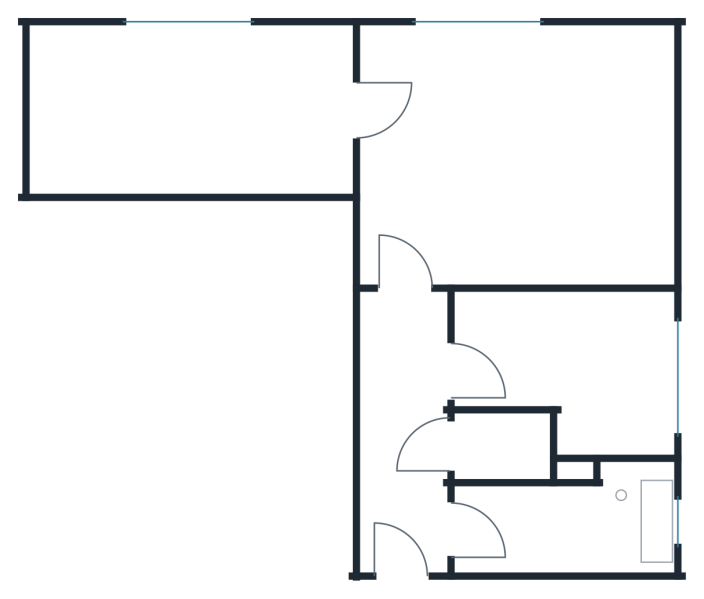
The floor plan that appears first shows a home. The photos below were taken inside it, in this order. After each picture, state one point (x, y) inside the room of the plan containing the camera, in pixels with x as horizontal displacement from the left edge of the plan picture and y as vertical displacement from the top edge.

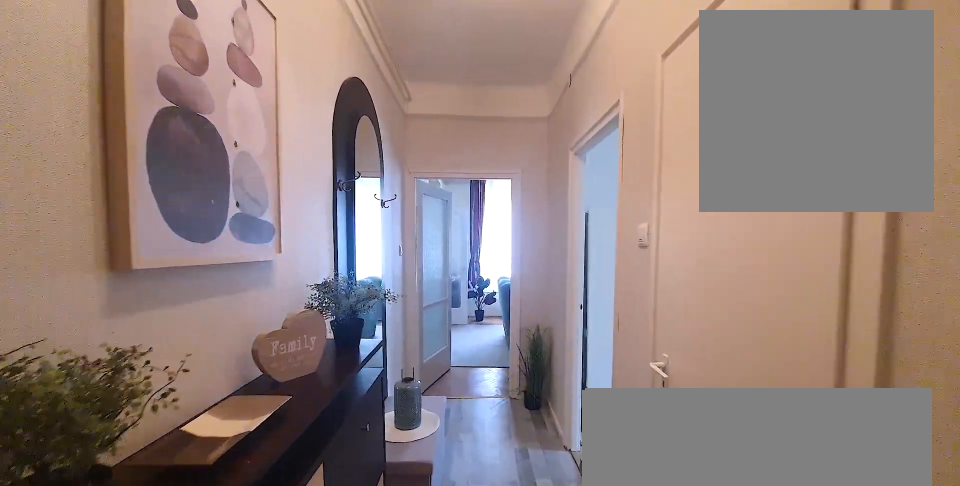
(412, 446)
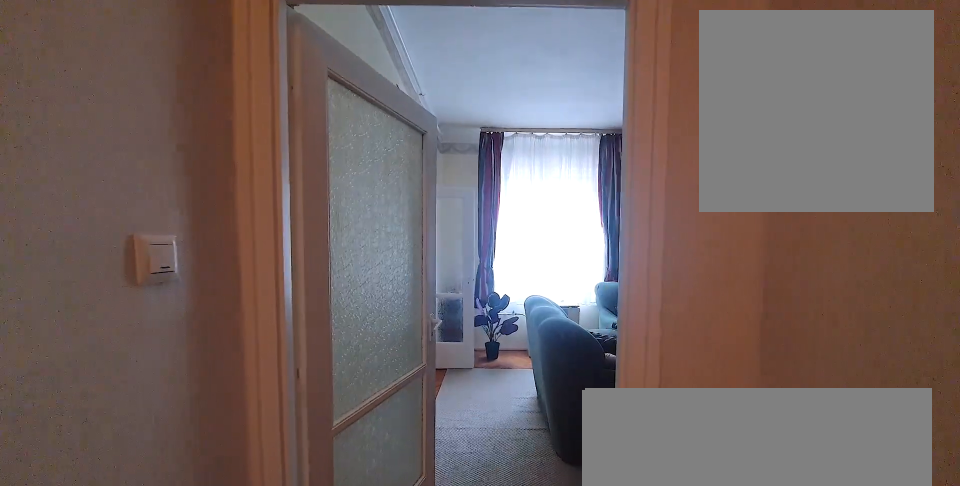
(412, 446)
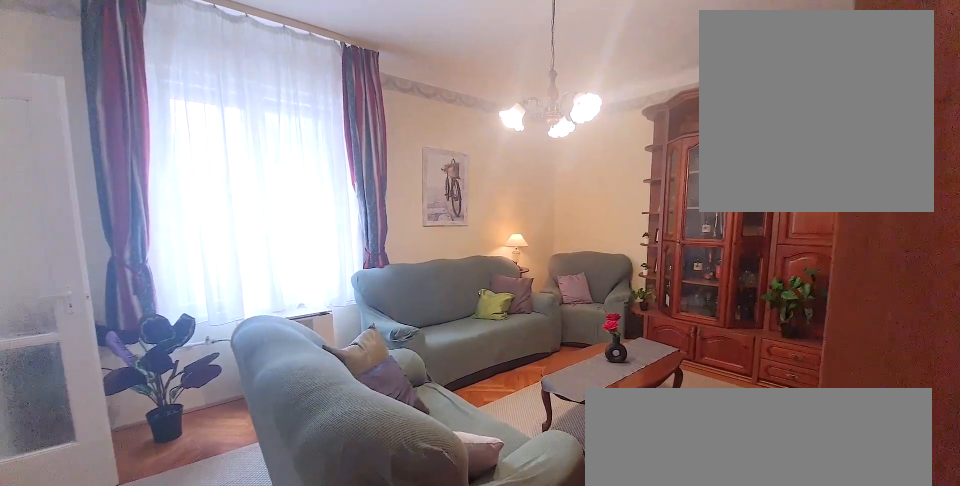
(525, 167)
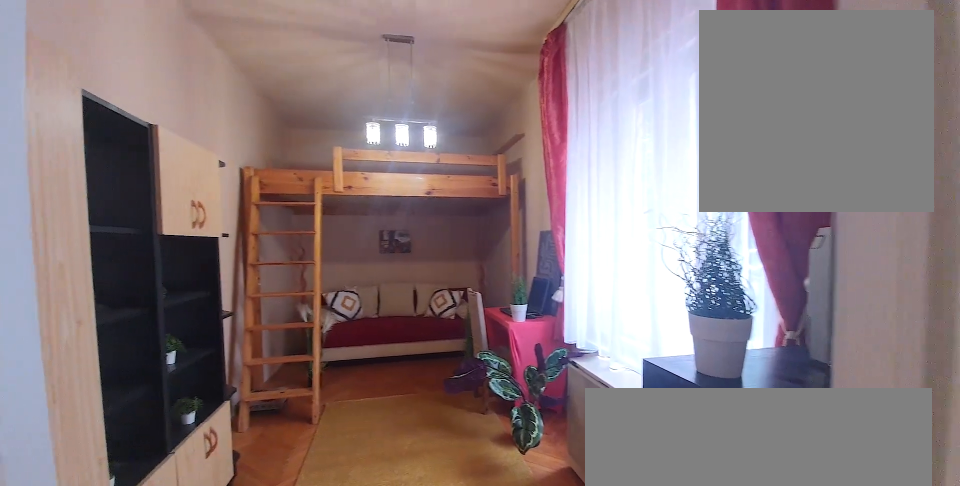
(195, 112)
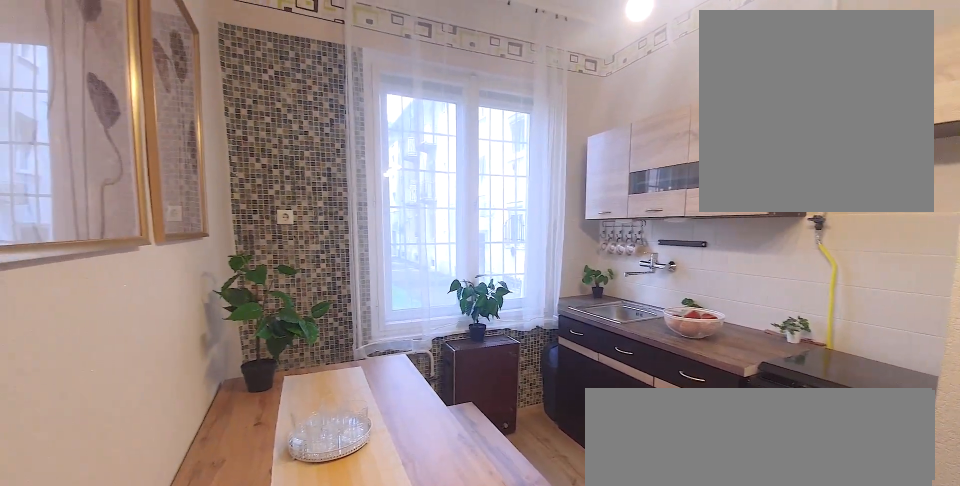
(576, 356)
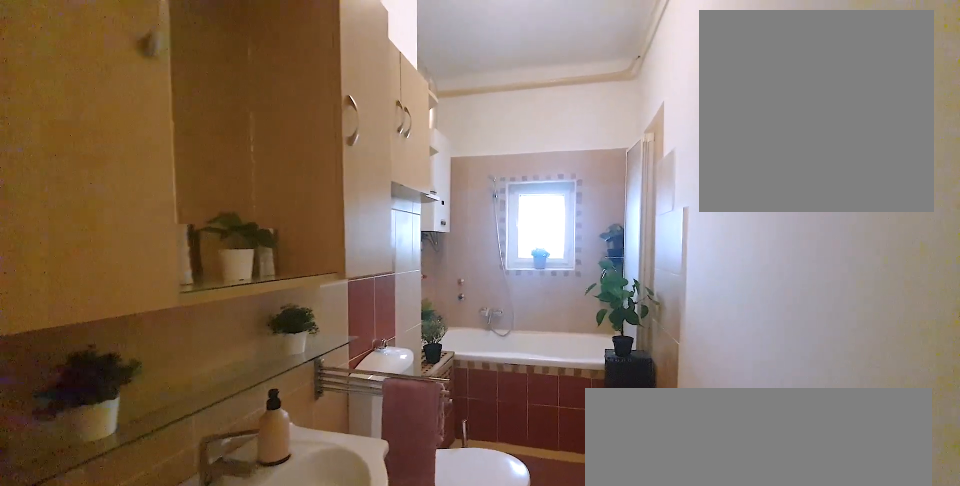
(576, 534)
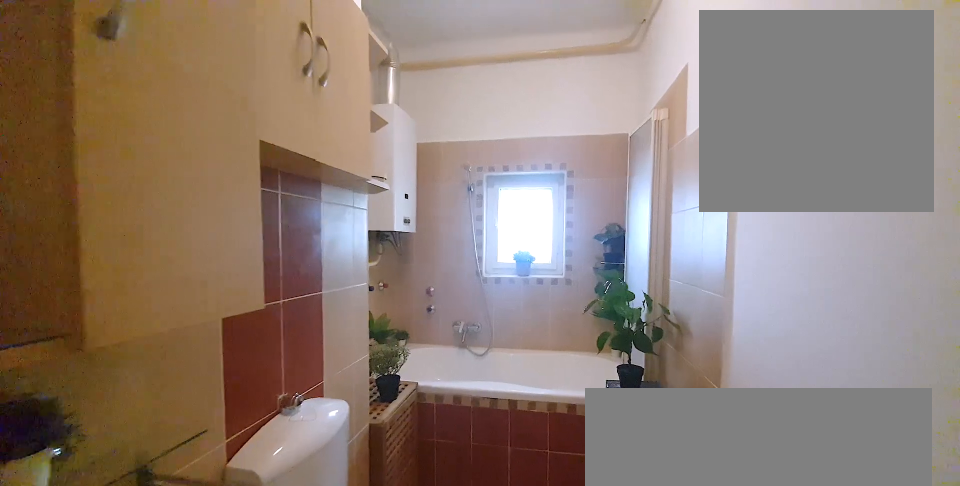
(577, 535)
